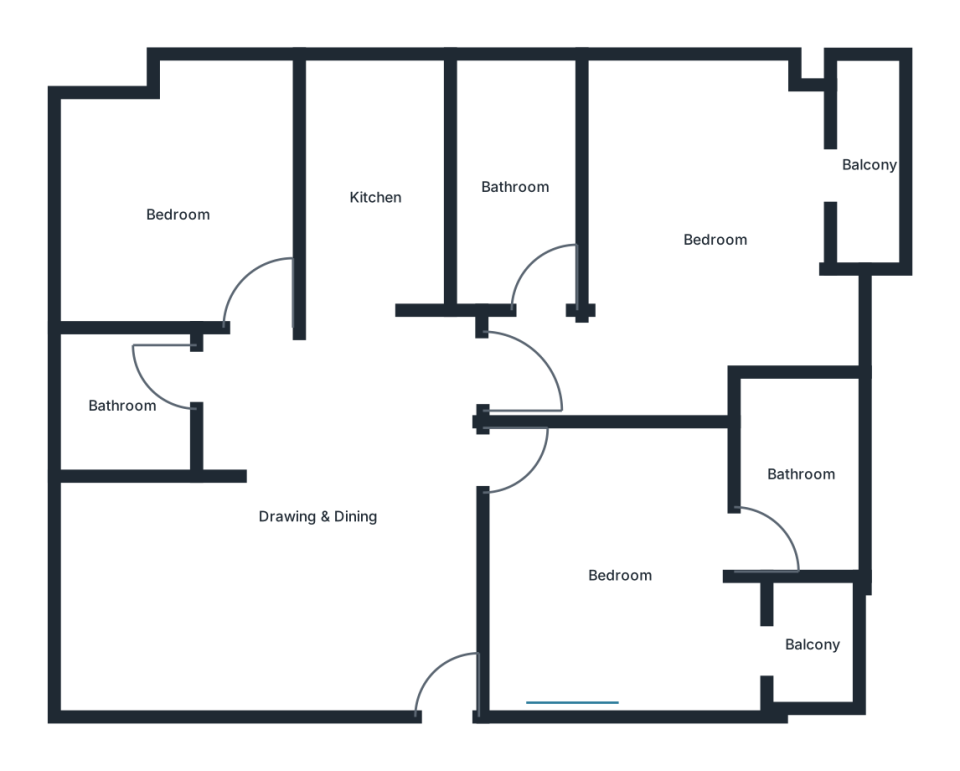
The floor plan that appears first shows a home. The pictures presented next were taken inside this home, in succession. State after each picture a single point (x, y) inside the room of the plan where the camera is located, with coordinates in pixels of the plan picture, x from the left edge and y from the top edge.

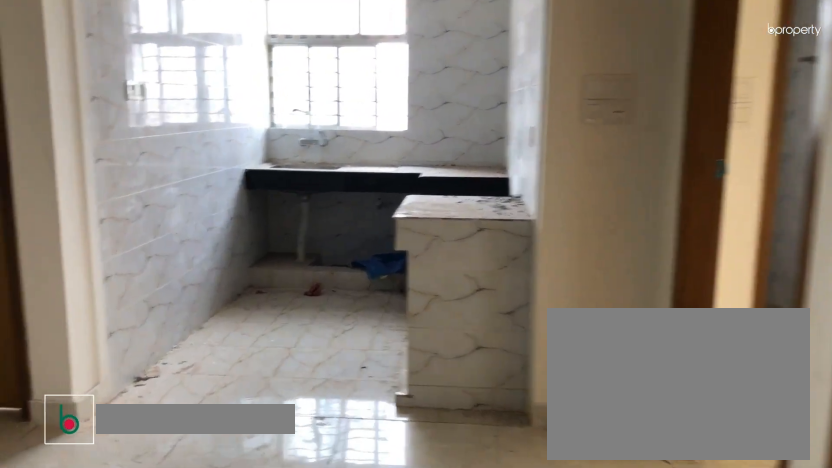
(317, 515)
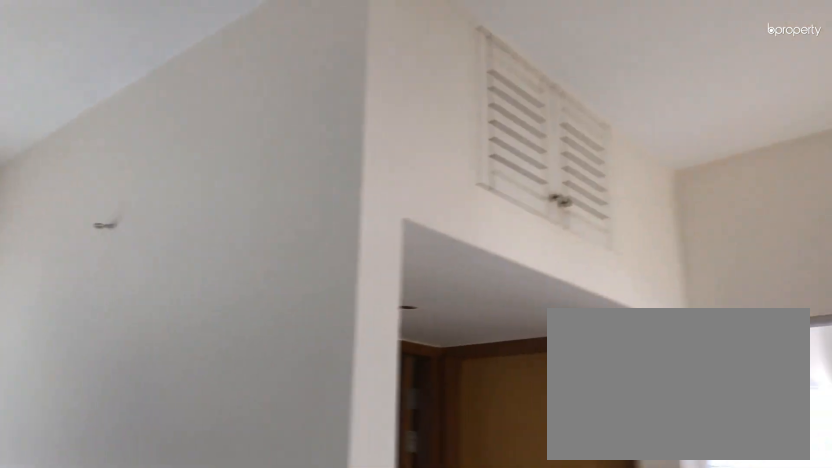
(317, 515)
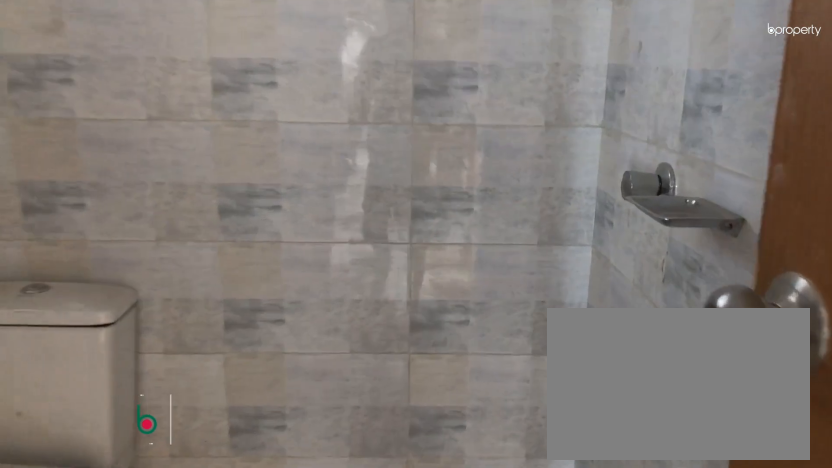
(124, 405)
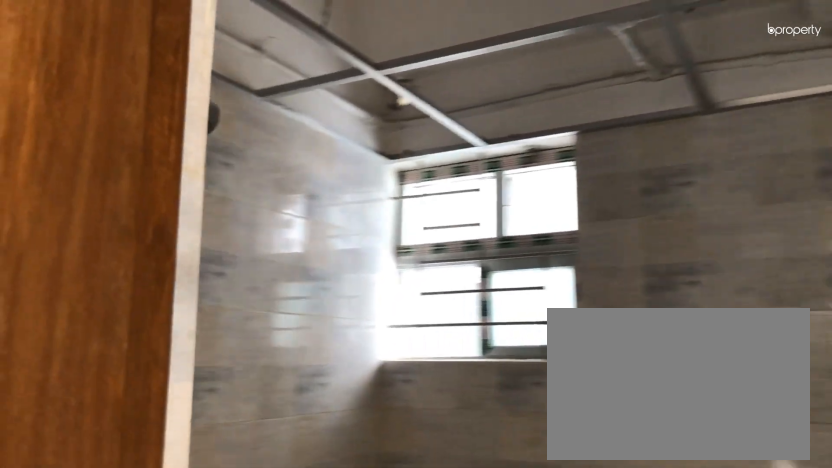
(124, 405)
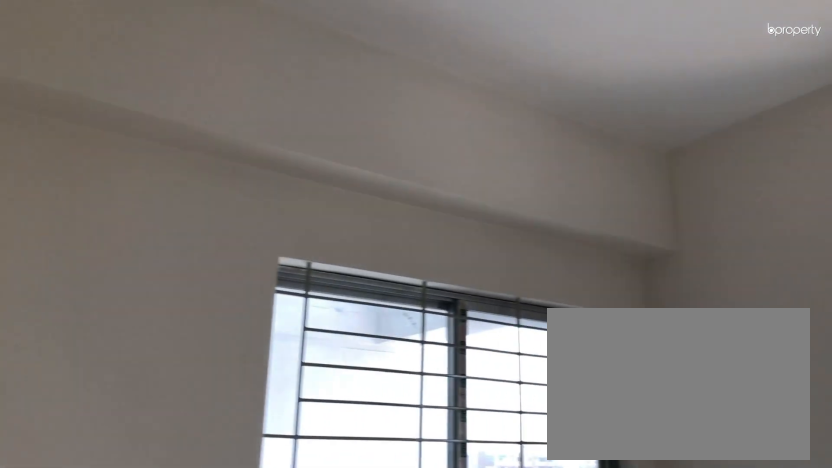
(180, 215)
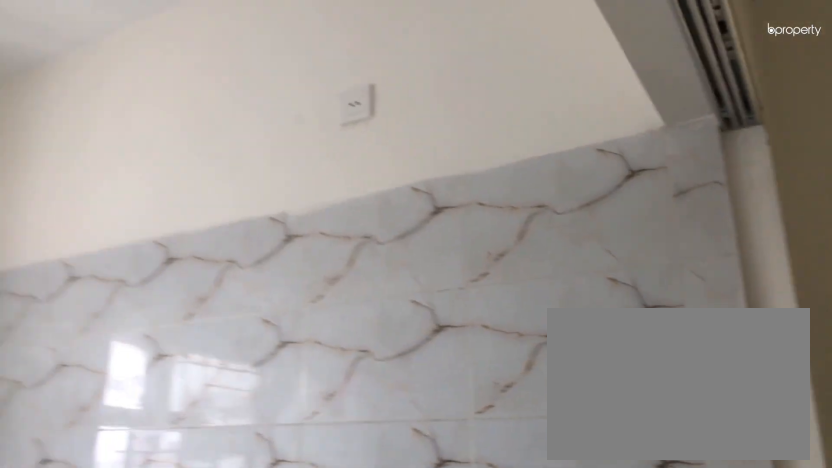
(378, 197)
